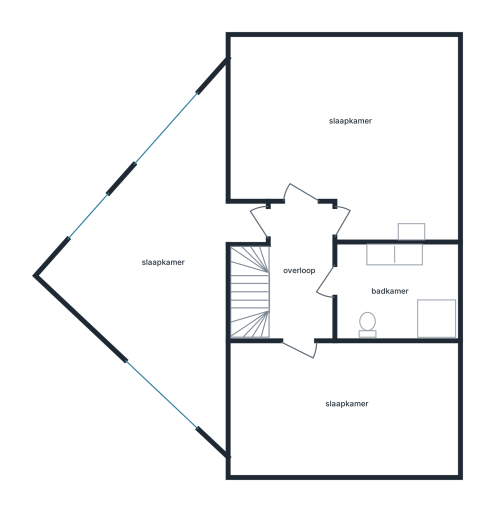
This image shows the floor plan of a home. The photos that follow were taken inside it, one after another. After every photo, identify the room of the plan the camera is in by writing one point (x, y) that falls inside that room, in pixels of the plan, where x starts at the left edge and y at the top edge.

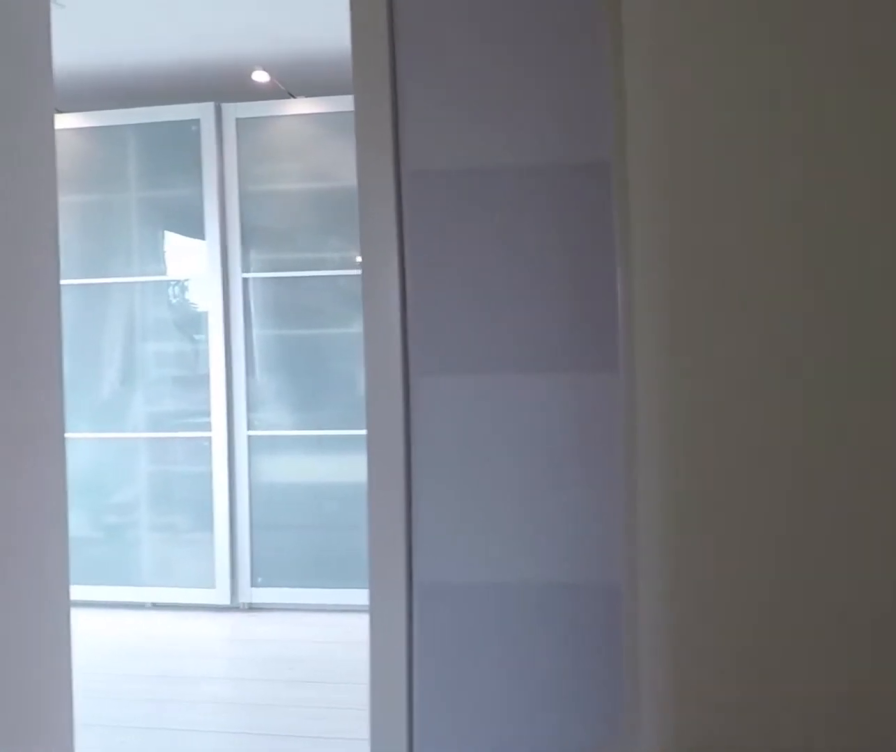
(323, 320)
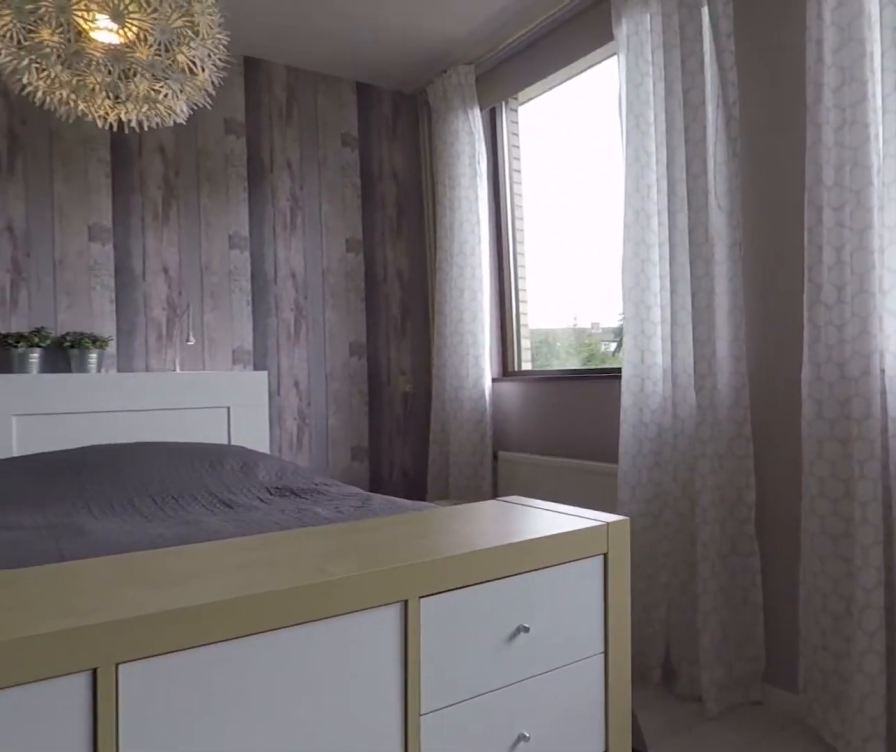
(454, 140)
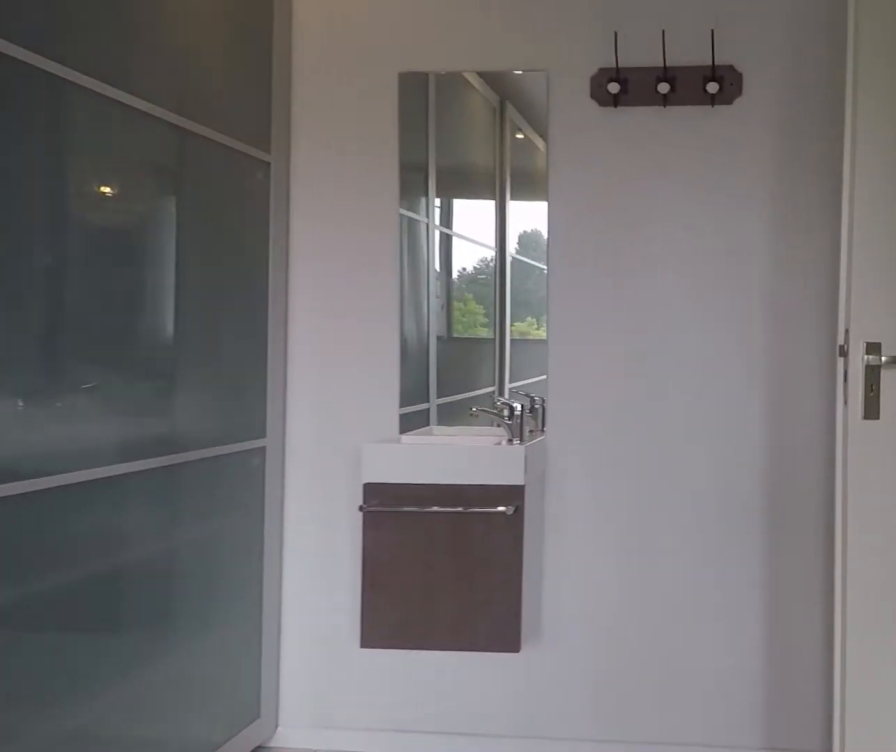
(454, 140)
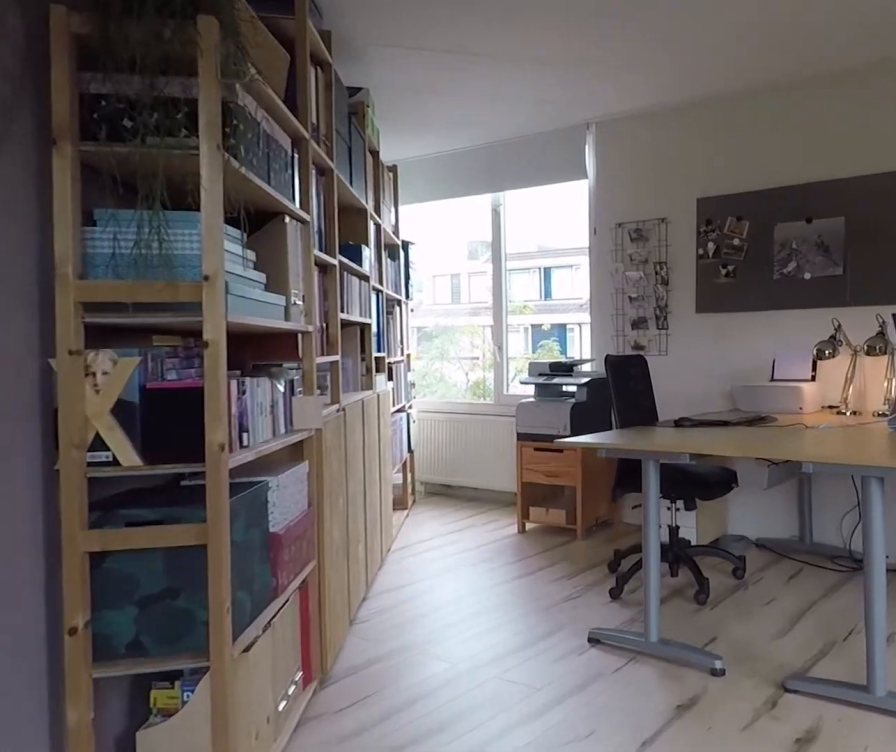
(171, 350)
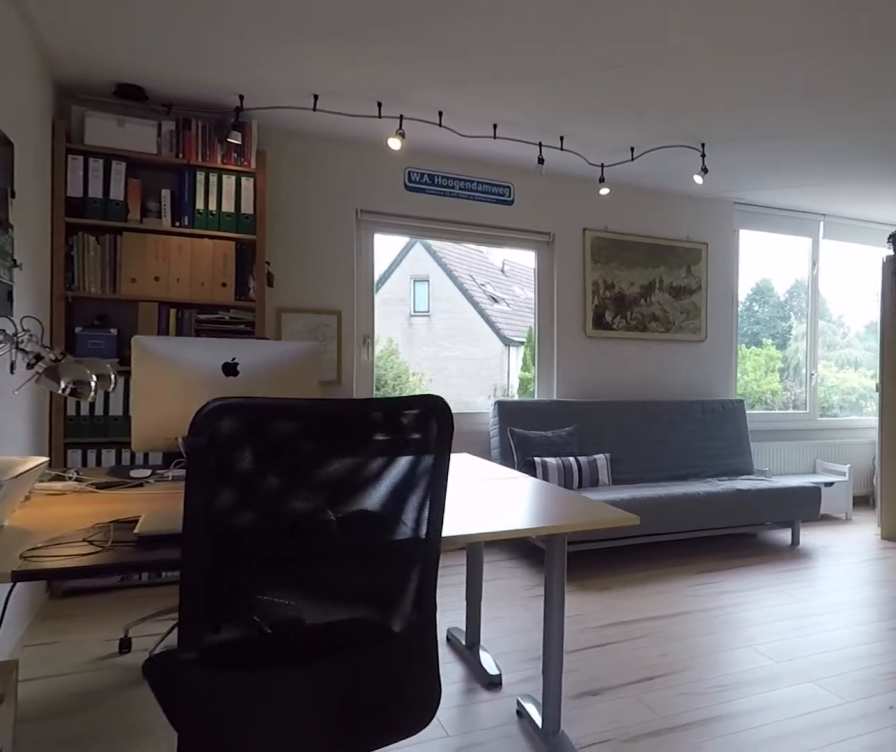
(171, 350)
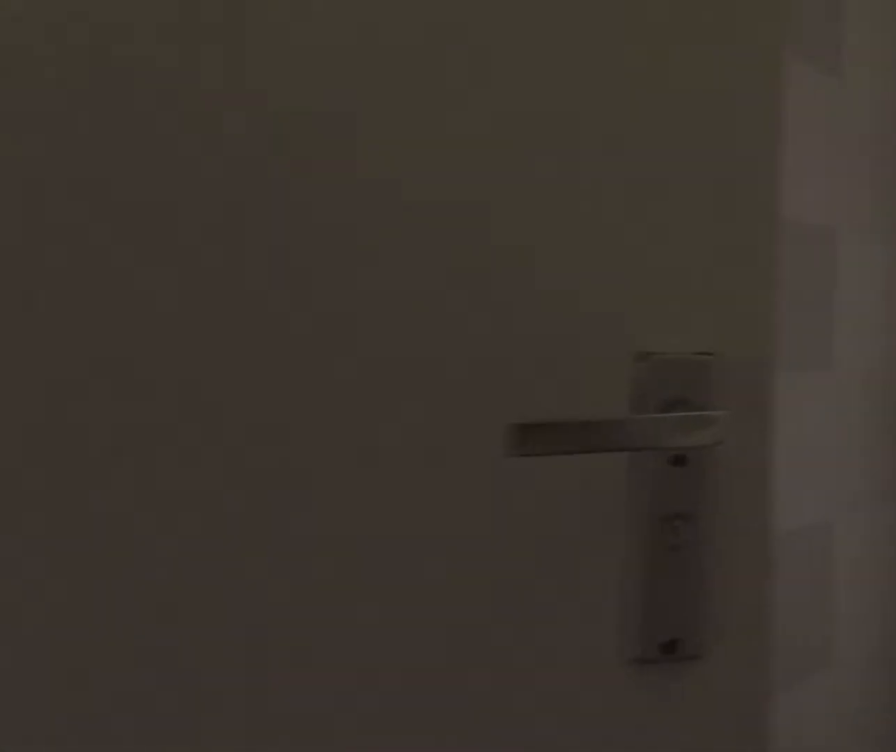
(322, 322)
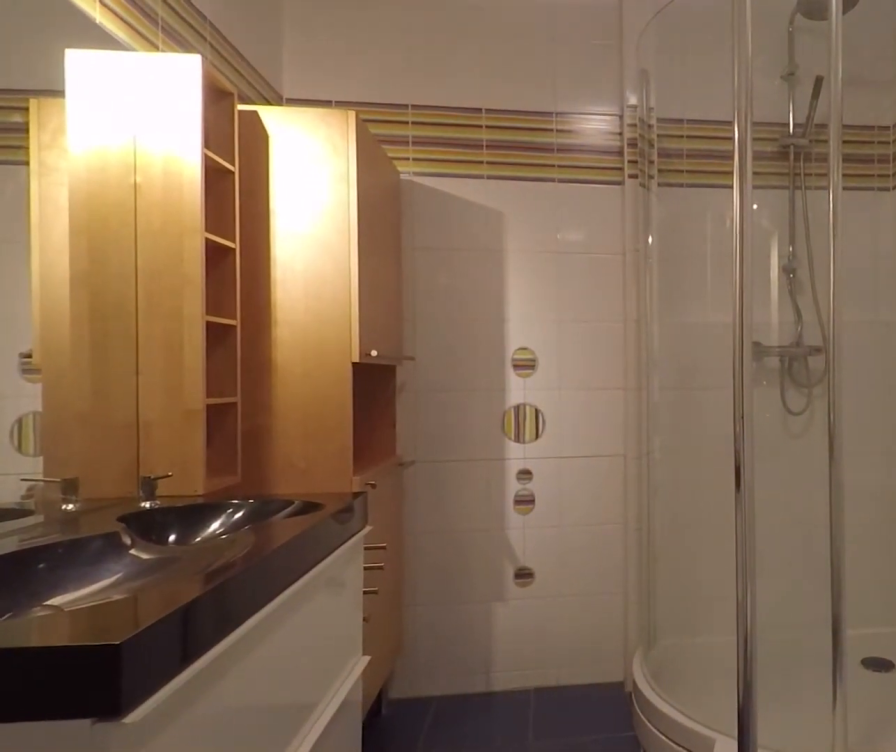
(397, 291)
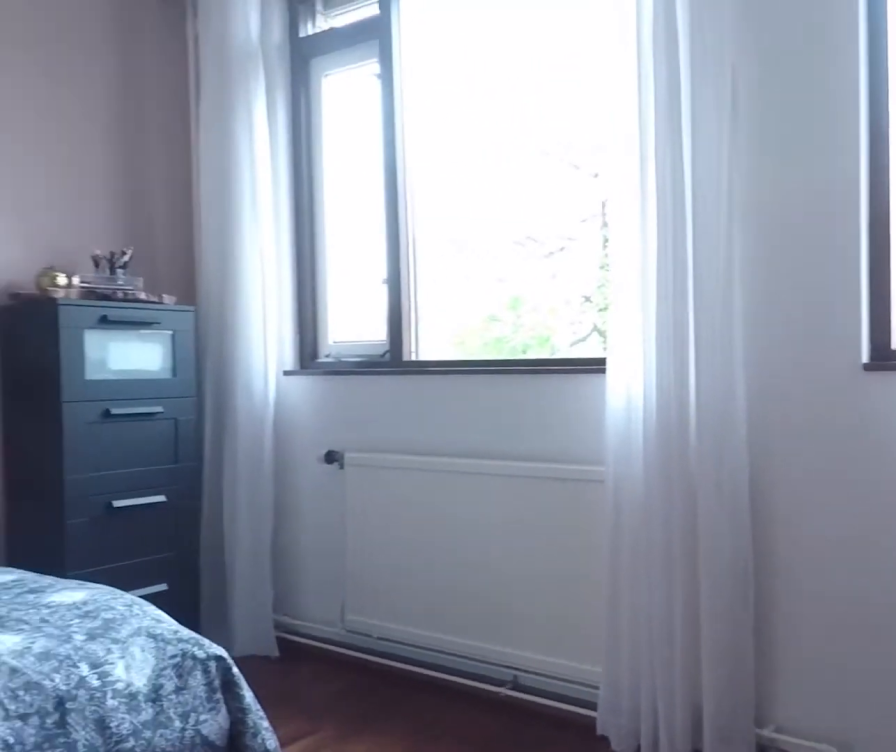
(343, 408)
